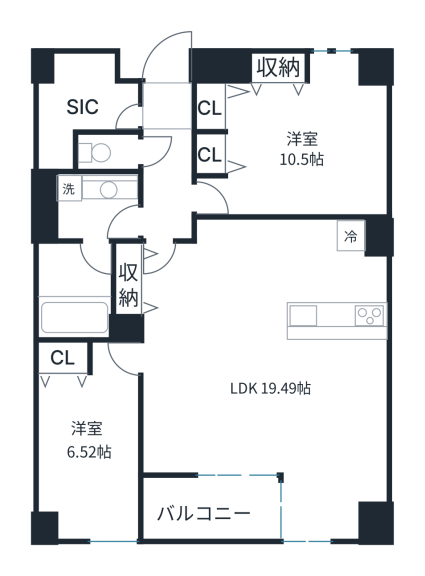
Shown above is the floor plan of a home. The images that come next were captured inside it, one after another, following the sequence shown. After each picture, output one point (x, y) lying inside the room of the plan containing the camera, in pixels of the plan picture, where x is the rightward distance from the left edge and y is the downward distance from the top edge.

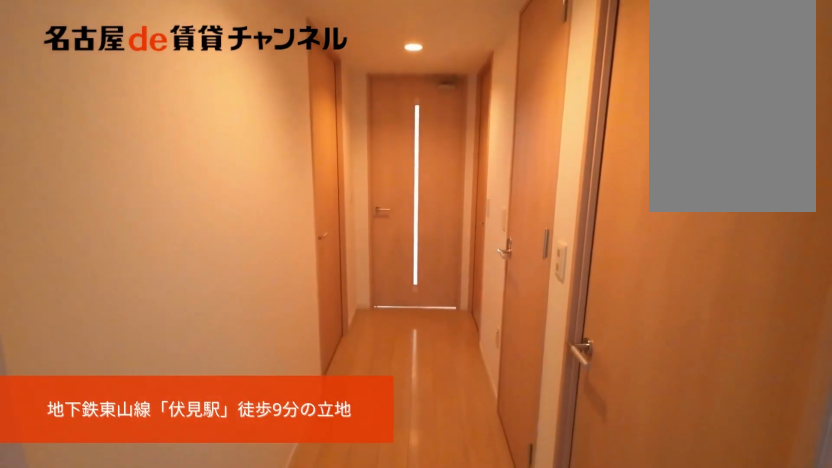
(165, 104)
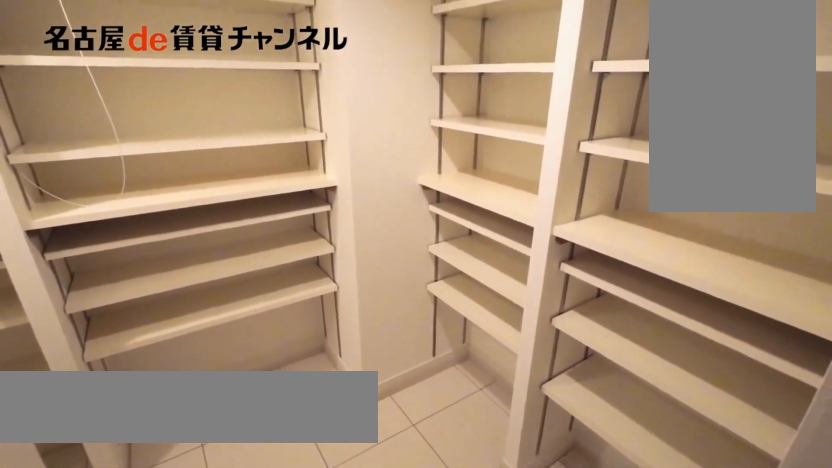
(85, 103)
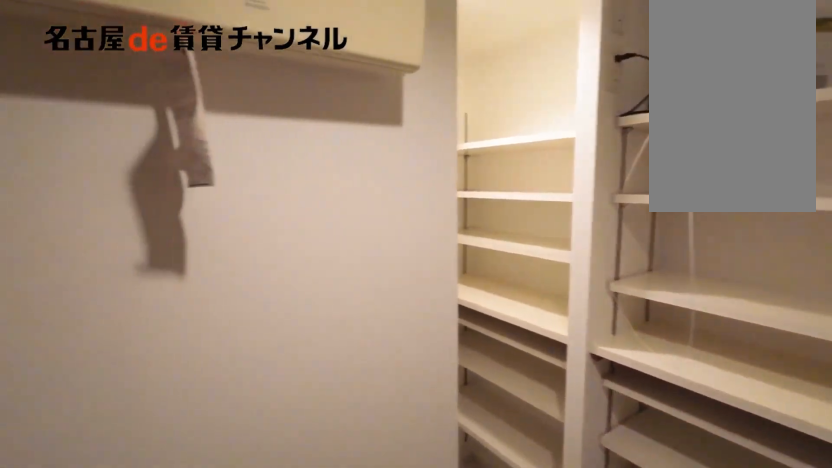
(85, 103)
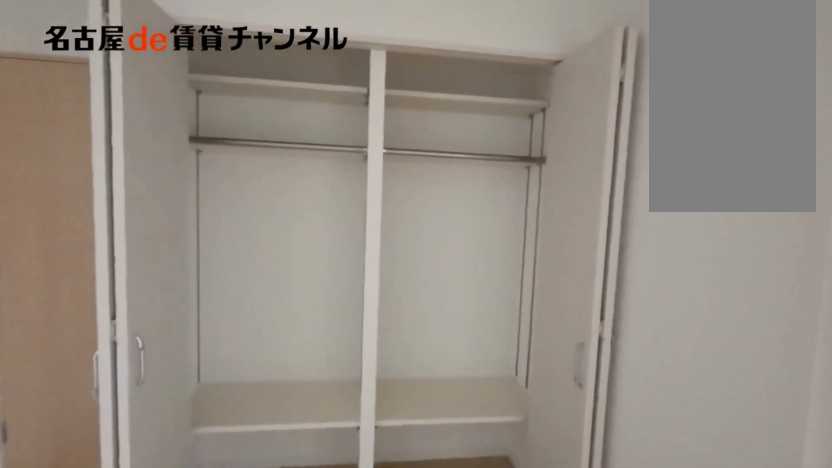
(288, 133)
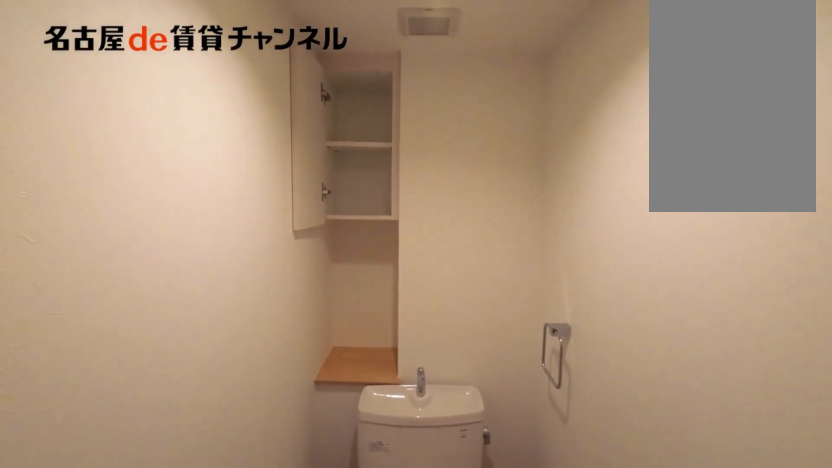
(106, 152)
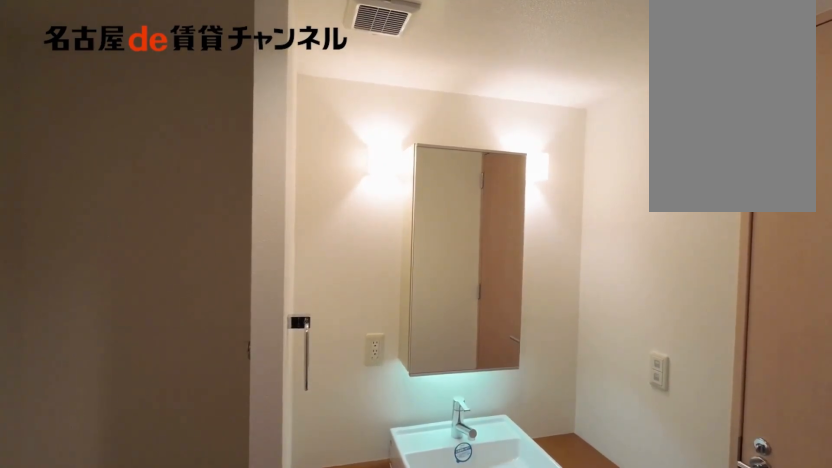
(93, 206)
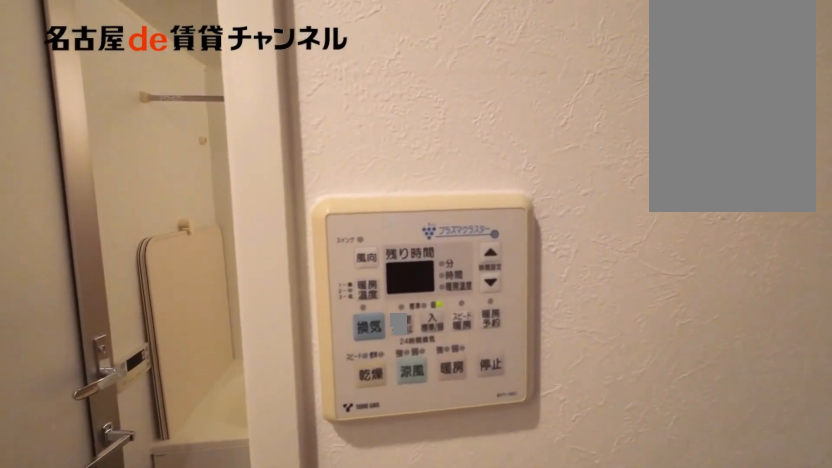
(93, 206)
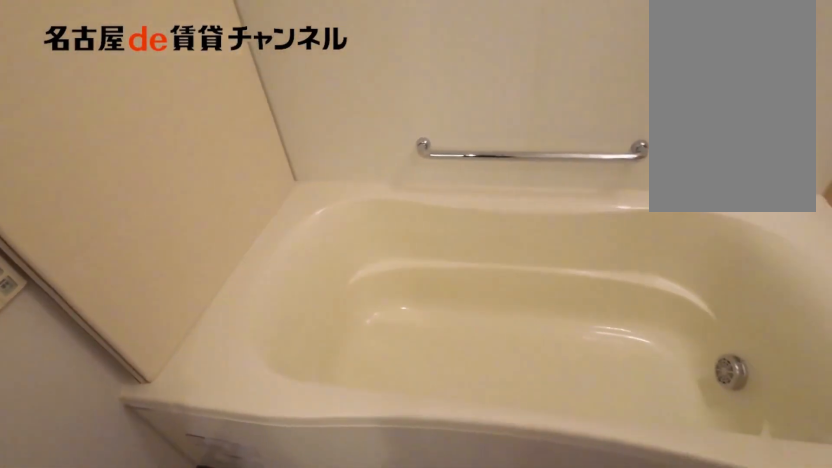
(79, 290)
